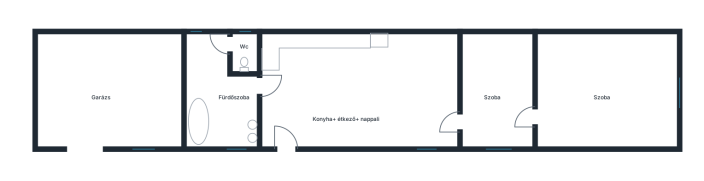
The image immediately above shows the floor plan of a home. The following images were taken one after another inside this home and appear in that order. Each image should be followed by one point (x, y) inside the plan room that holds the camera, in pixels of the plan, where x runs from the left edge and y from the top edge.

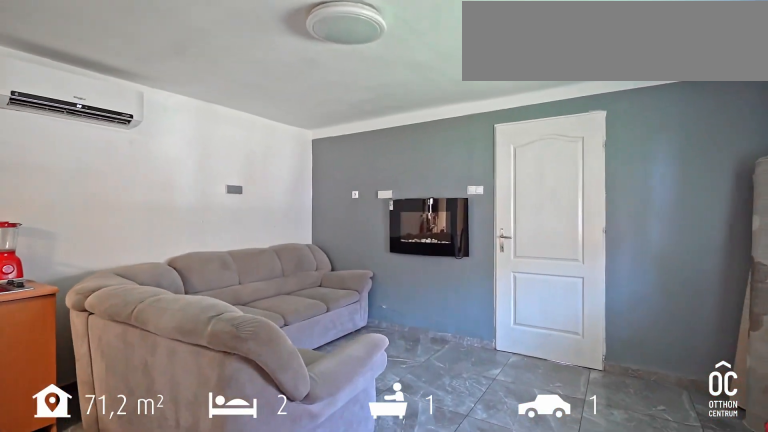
(358, 93)
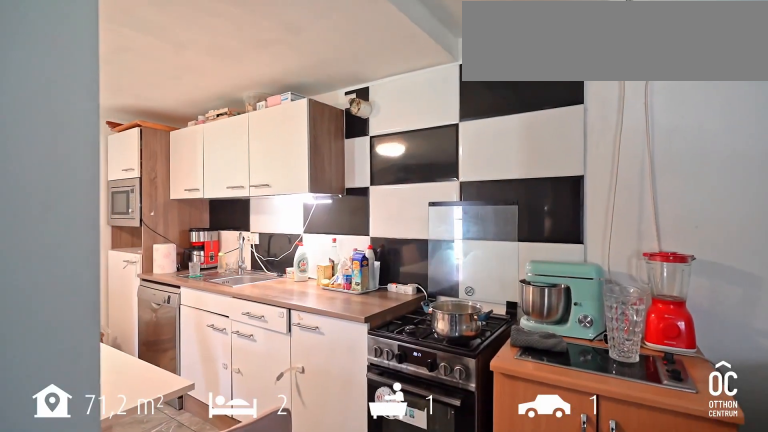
(357, 93)
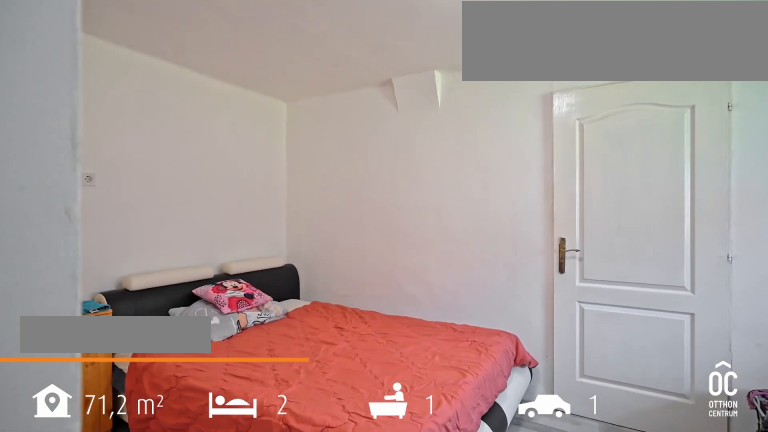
(495, 91)
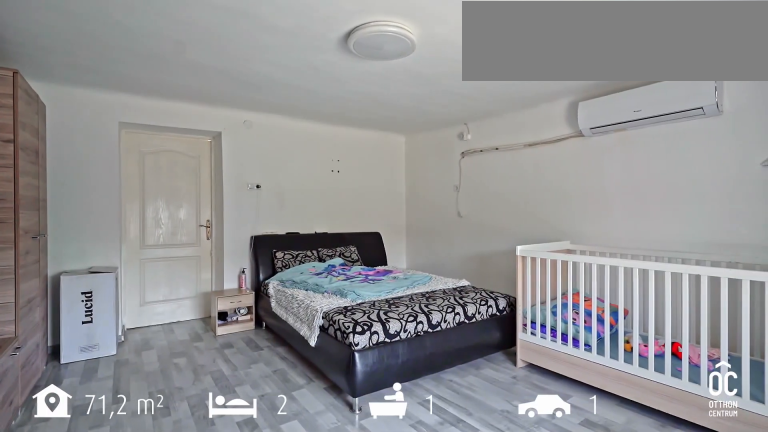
(604, 88)
